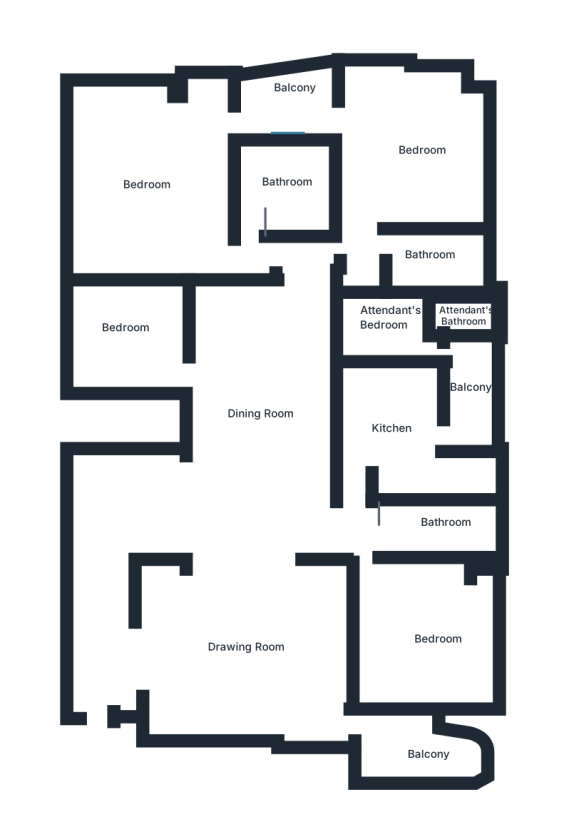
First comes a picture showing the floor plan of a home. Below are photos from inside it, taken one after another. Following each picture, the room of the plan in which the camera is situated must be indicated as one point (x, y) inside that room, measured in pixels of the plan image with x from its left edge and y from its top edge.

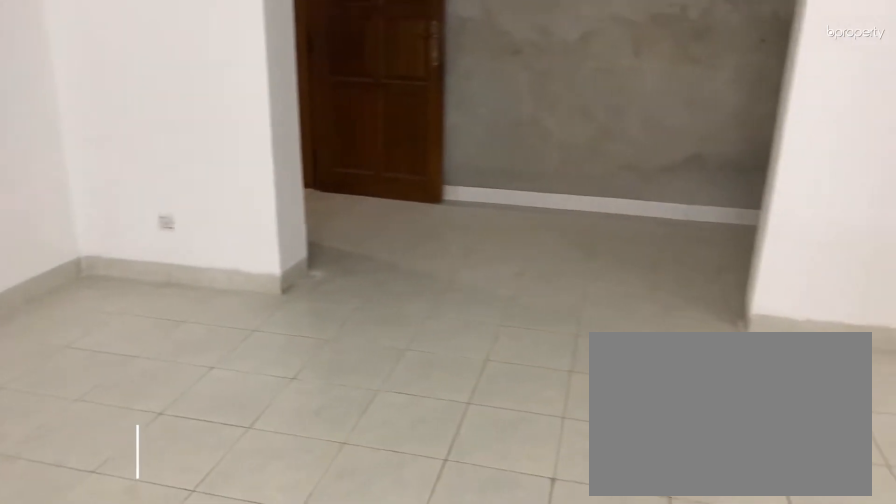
(249, 662)
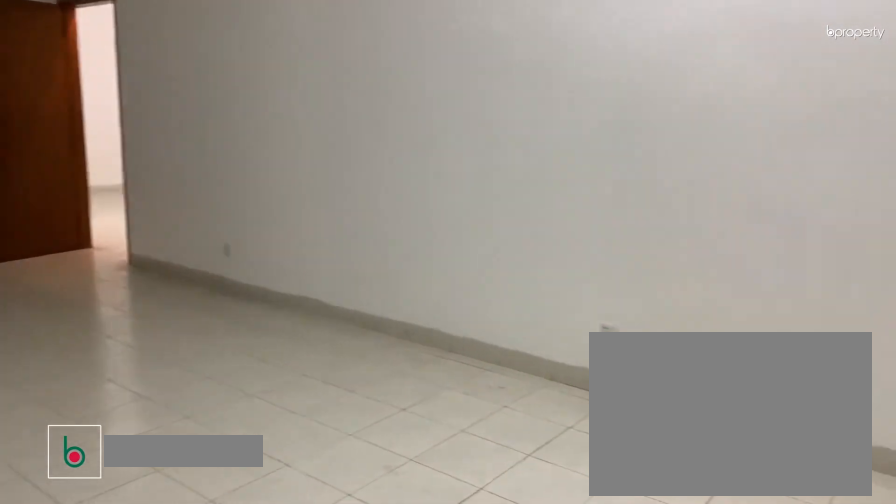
(260, 399)
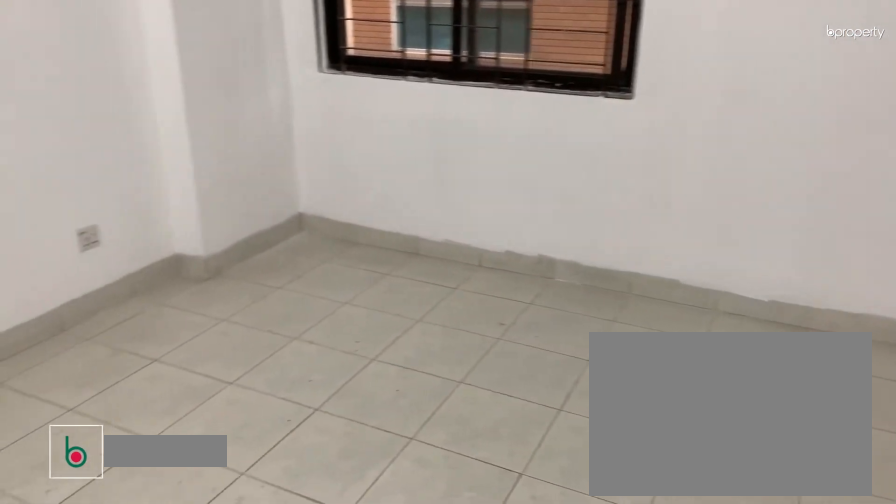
(419, 640)
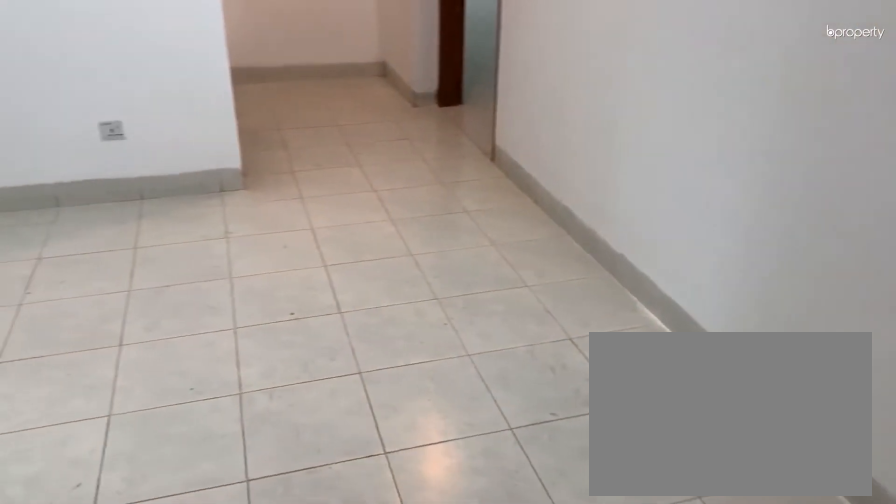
(395, 157)
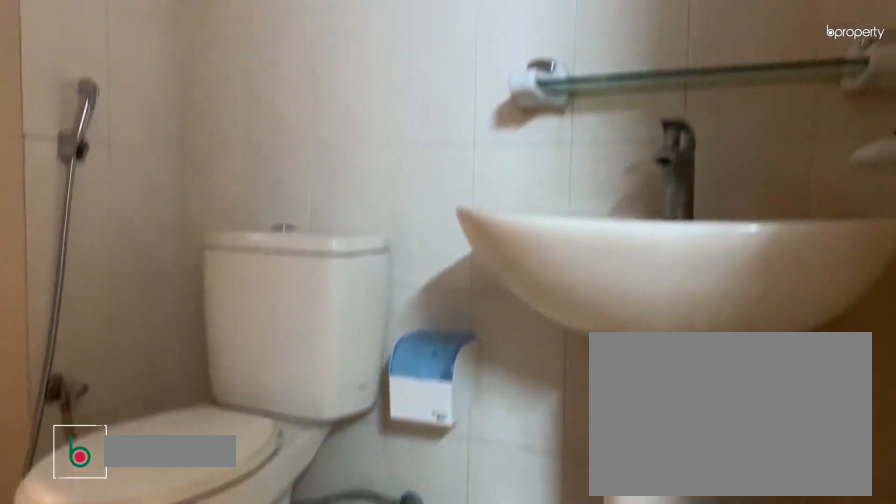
(437, 251)
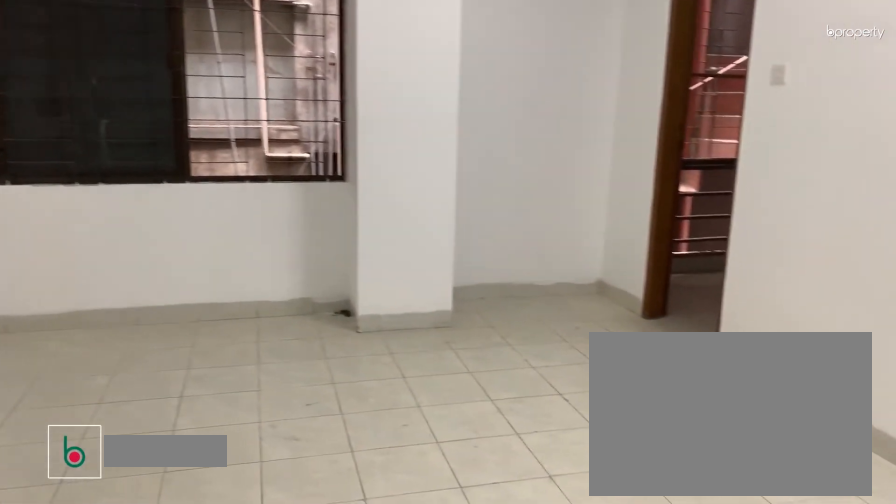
(167, 203)
